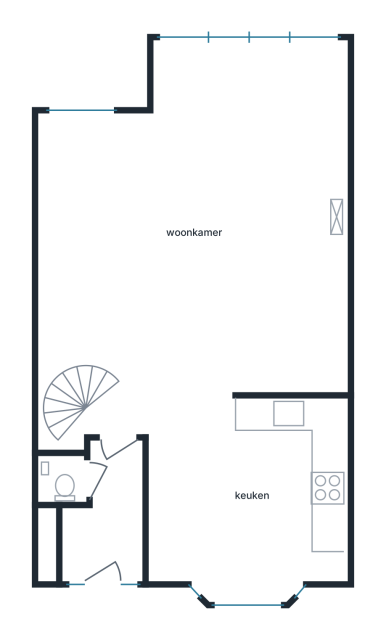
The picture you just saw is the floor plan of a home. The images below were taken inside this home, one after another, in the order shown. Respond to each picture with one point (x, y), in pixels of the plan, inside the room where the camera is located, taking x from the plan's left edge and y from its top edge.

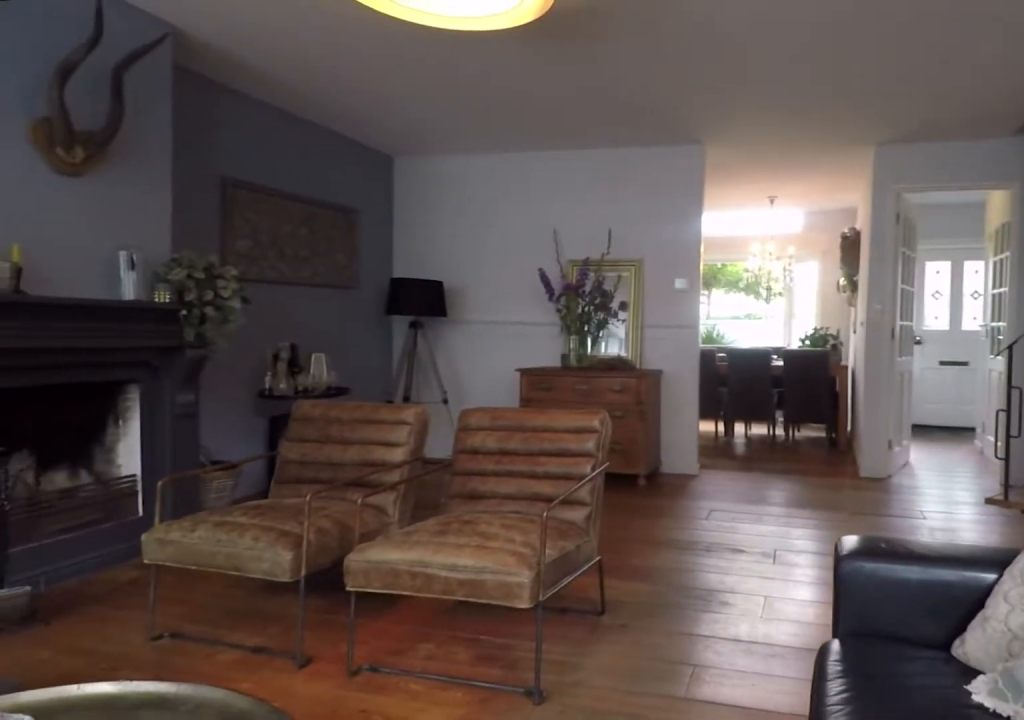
(199, 235)
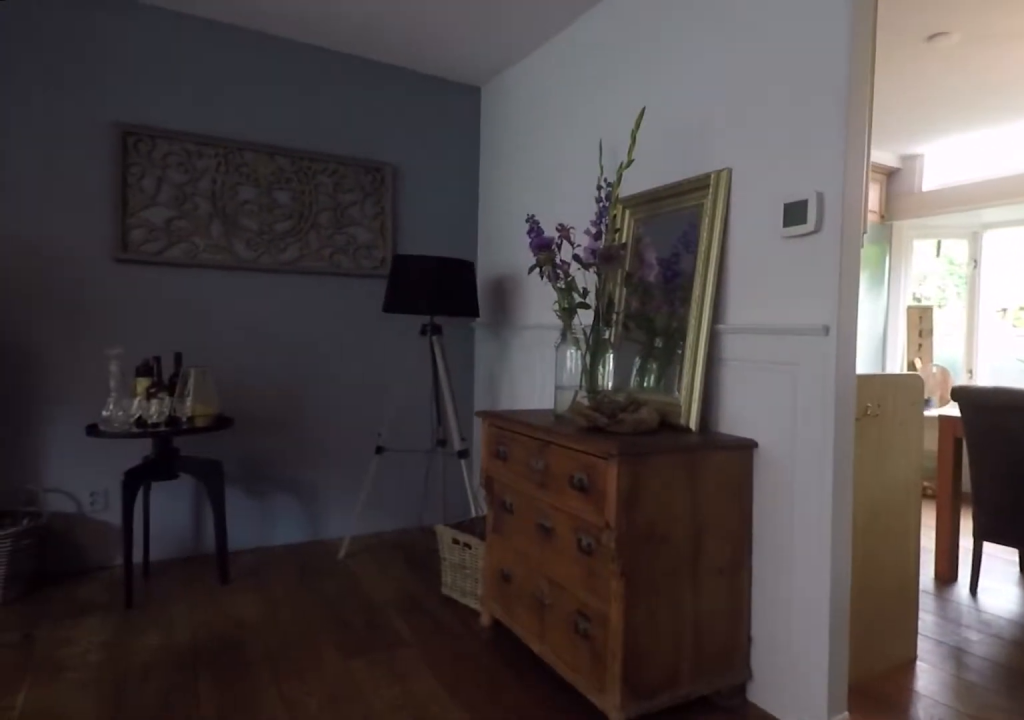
(199, 235)
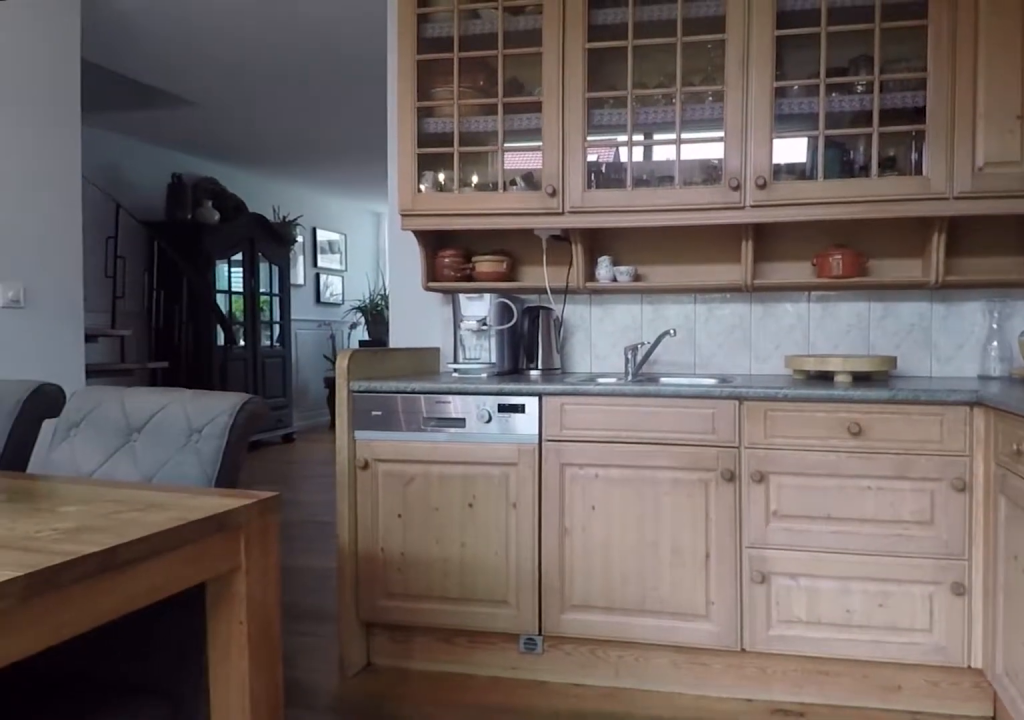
(278, 535)
